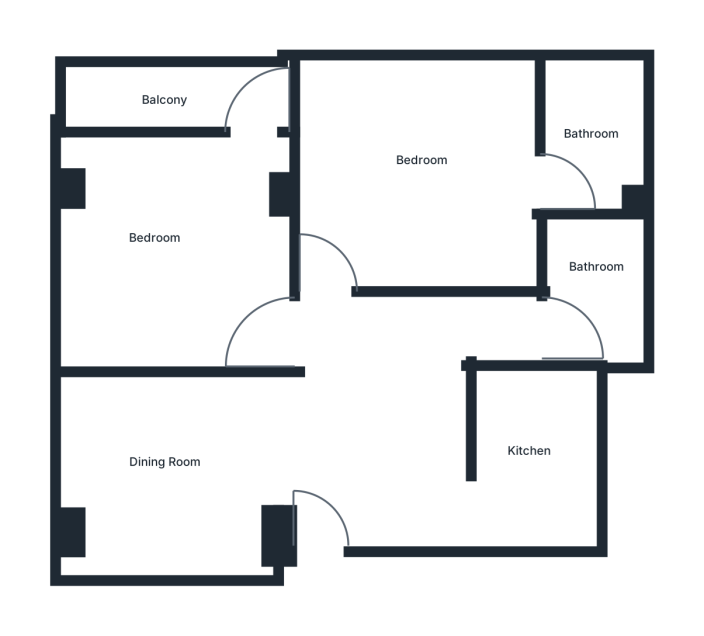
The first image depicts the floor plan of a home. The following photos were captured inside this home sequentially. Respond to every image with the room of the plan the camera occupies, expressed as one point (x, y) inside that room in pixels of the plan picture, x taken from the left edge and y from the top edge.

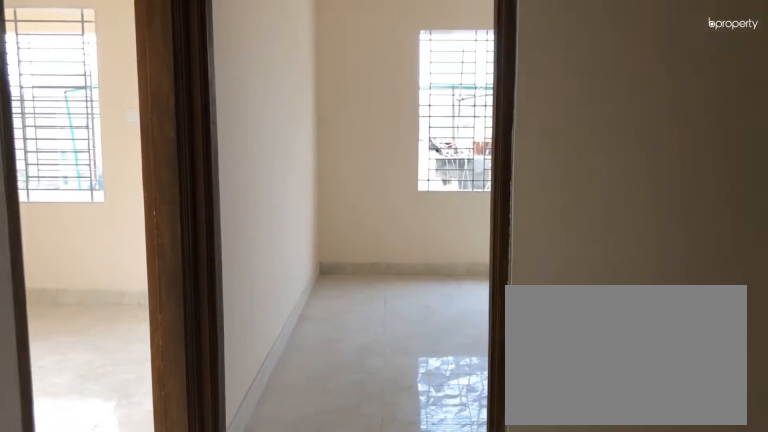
(262, 447)
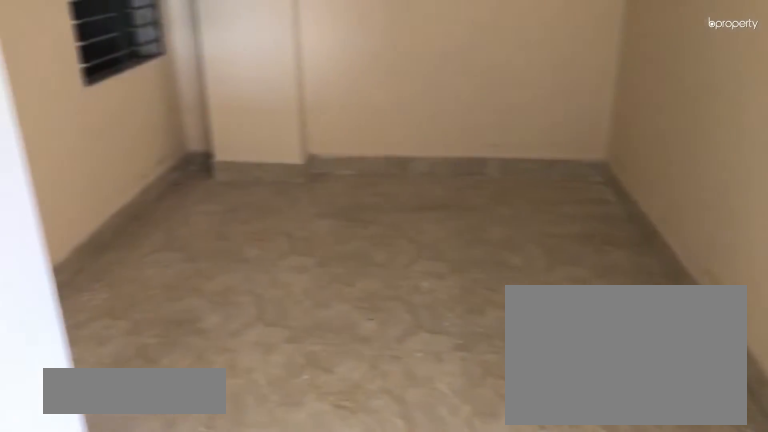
(262, 447)
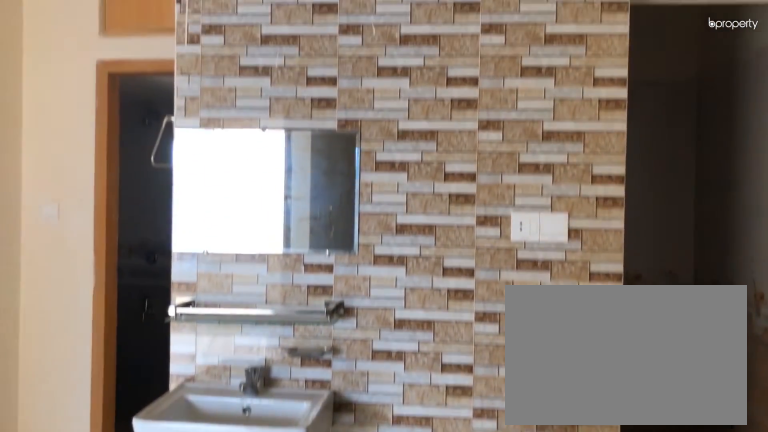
(361, 478)
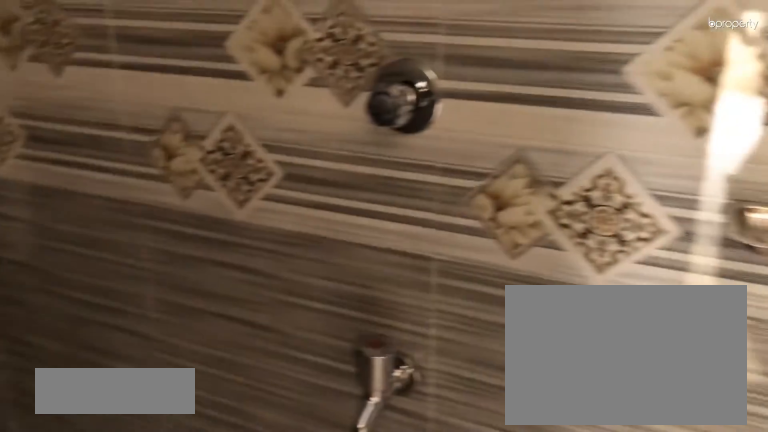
(588, 324)
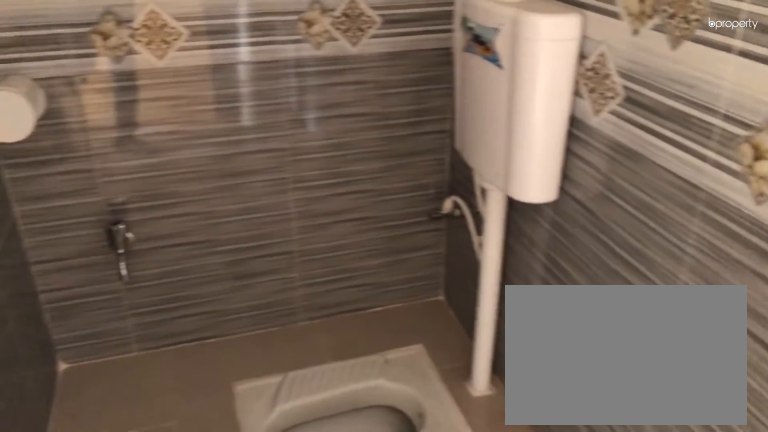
(588, 324)
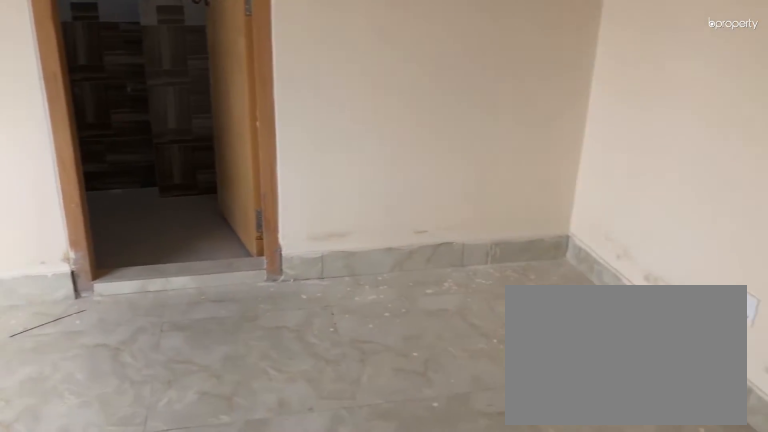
(413, 183)
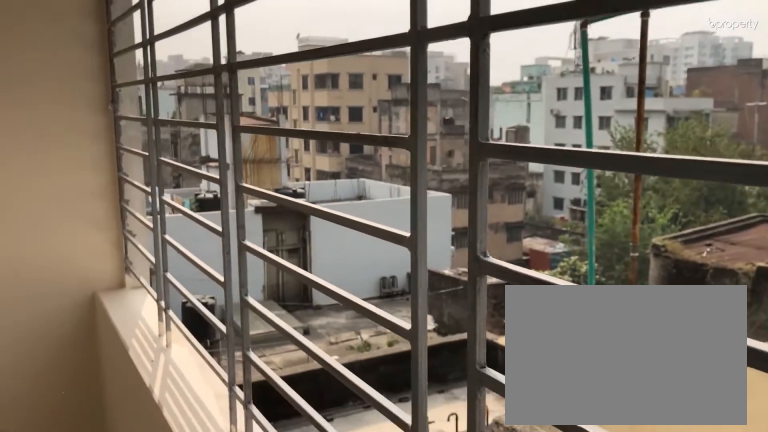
(182, 93)
